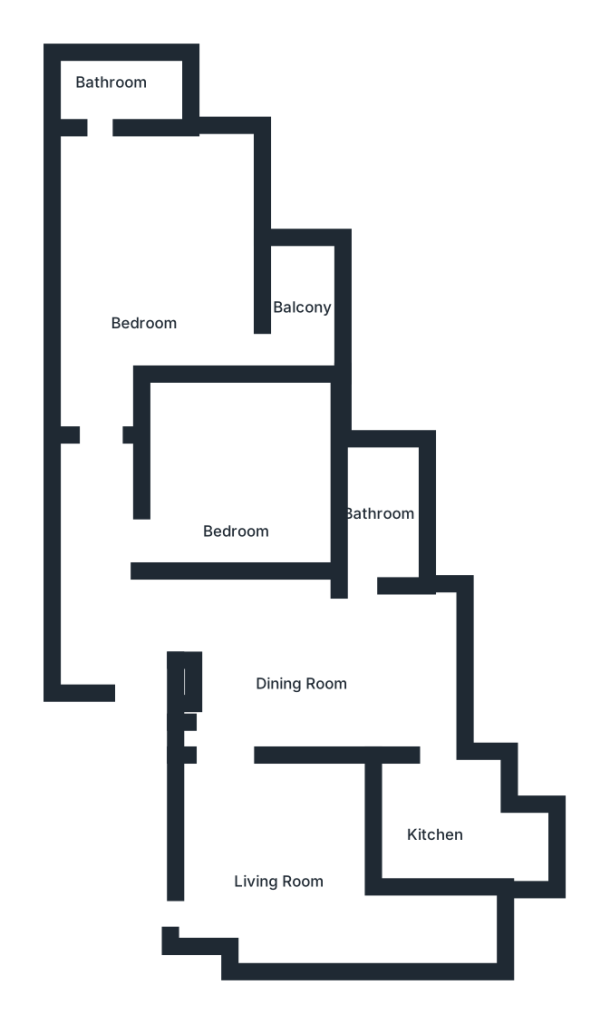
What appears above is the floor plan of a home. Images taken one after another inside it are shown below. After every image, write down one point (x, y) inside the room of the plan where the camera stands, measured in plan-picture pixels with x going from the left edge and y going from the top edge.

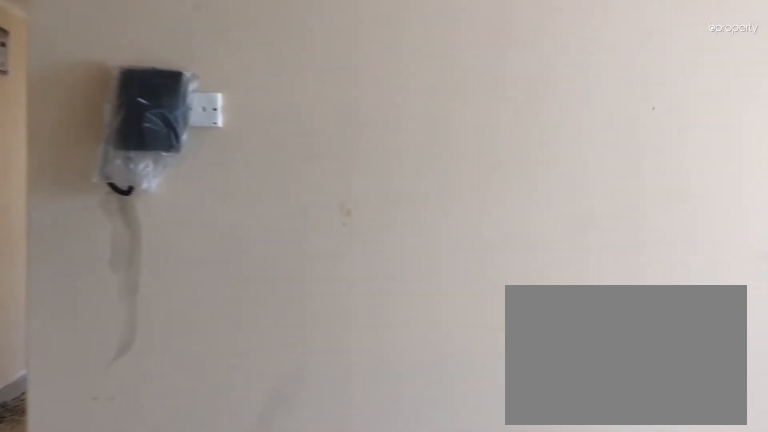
(125, 691)
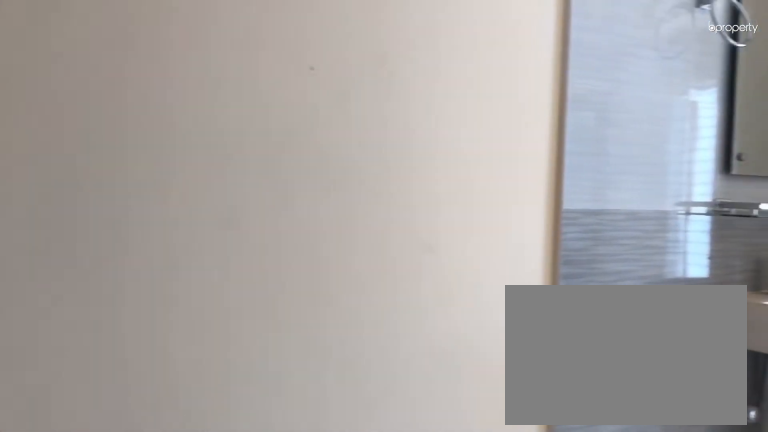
(300, 681)
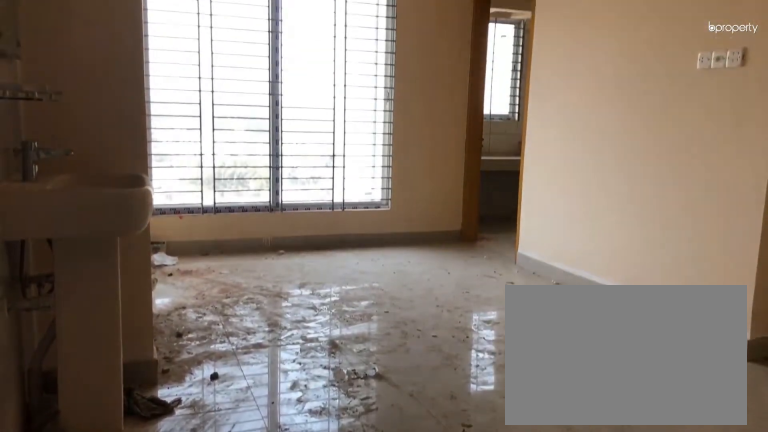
(301, 681)
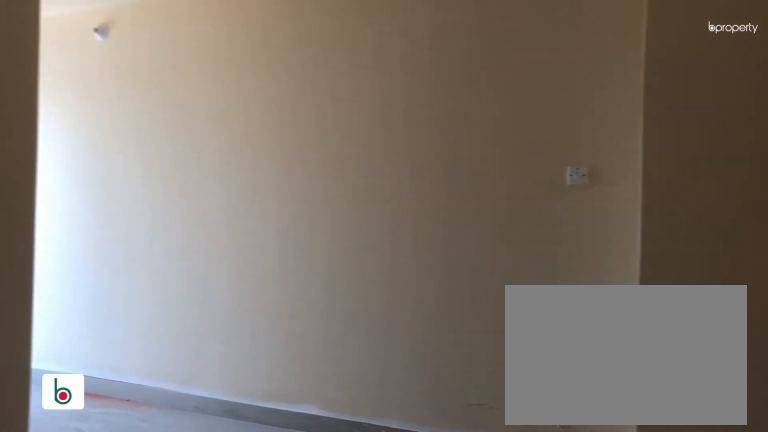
(273, 875)
